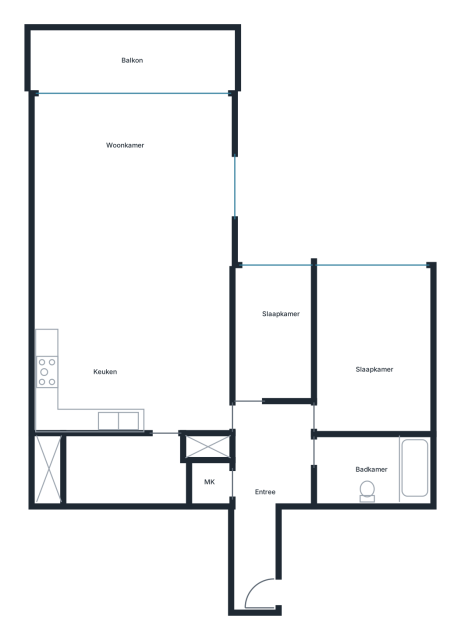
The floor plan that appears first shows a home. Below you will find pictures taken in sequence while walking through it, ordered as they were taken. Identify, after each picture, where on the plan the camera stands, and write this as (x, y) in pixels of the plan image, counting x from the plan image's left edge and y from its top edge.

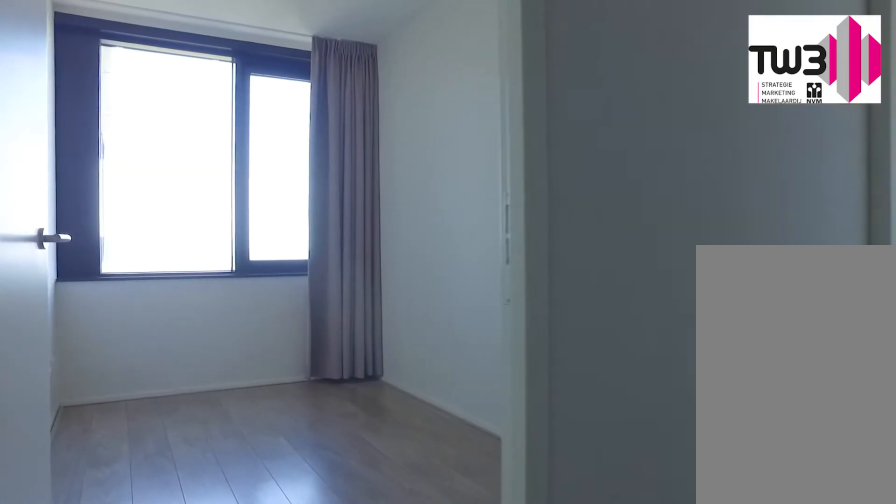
(257, 421)
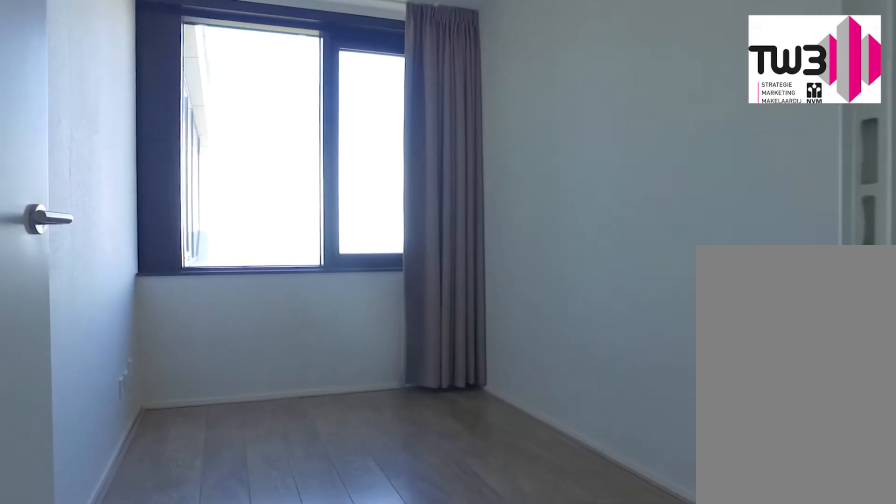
(252, 405)
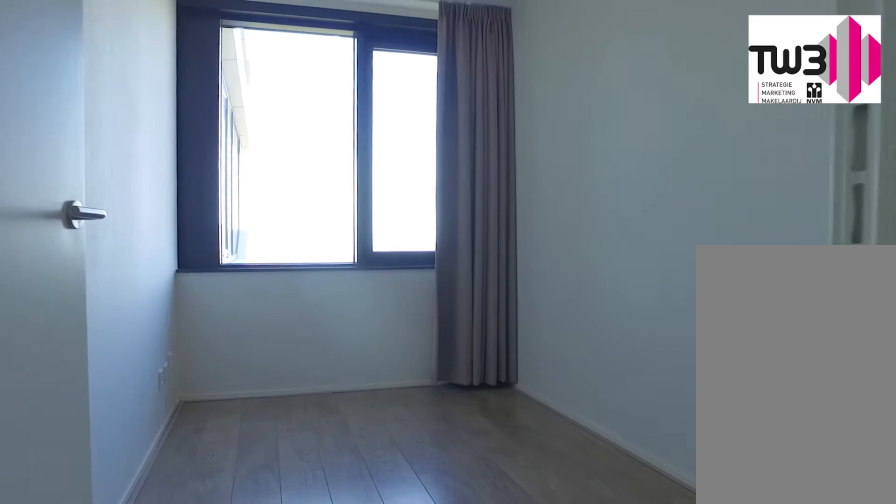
(257, 397)
